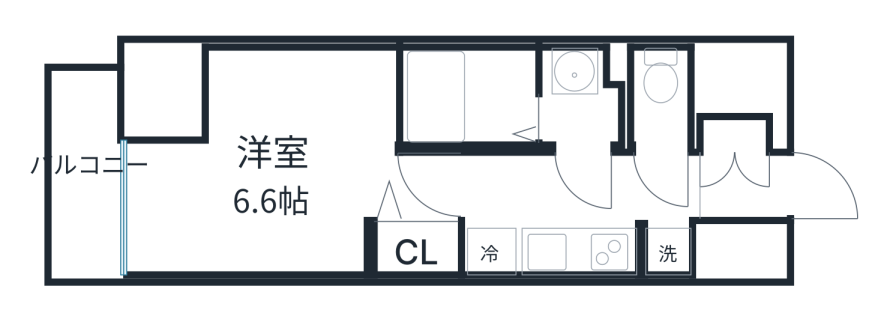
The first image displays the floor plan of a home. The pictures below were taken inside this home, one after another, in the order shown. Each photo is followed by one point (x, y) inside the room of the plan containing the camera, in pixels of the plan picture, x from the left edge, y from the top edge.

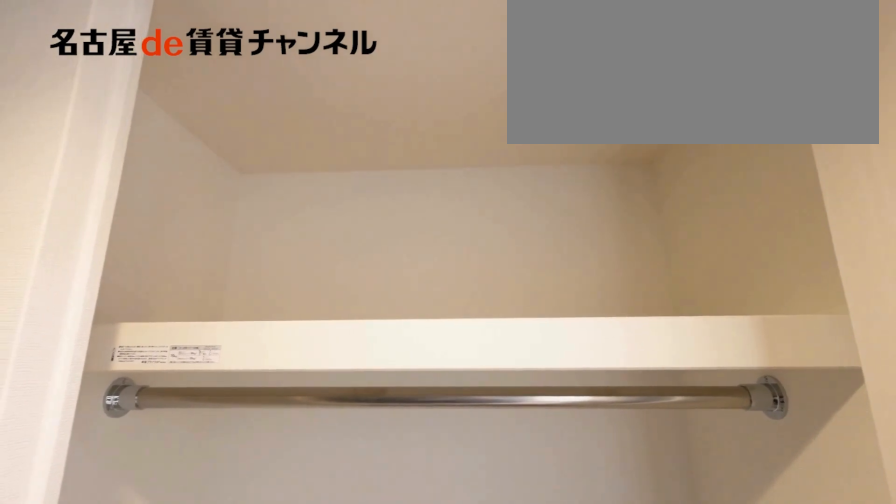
(414, 248)
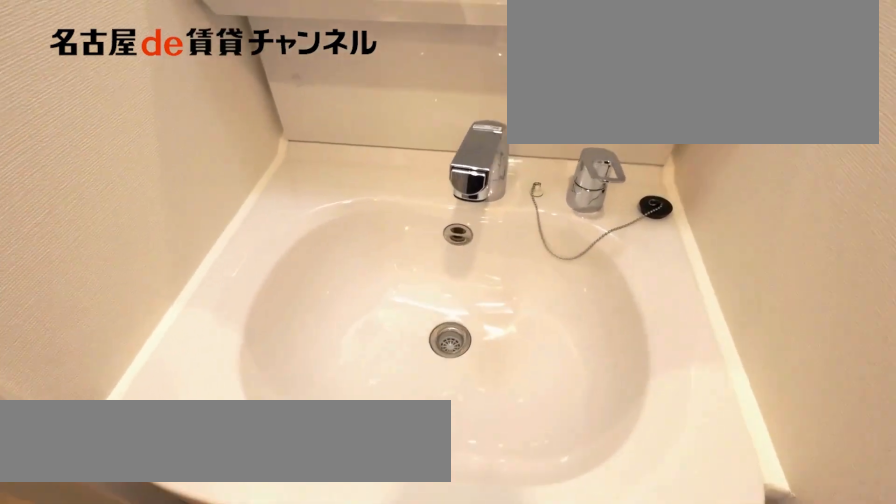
(583, 98)
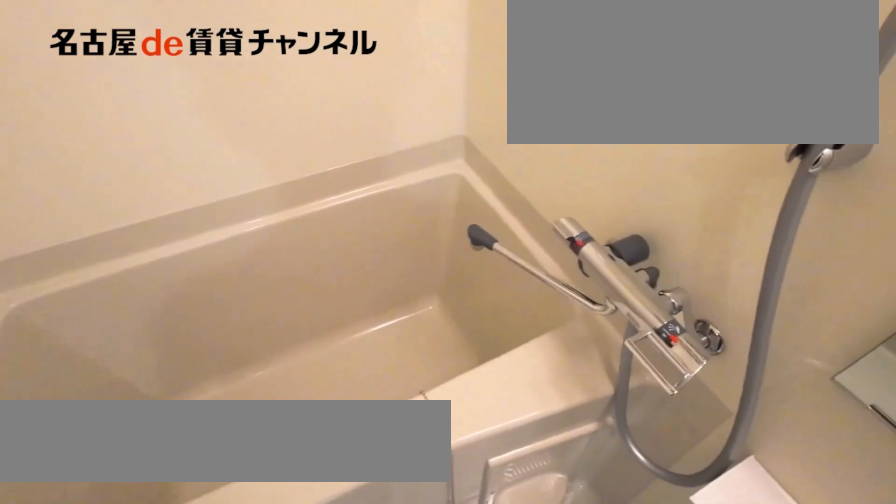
(469, 97)
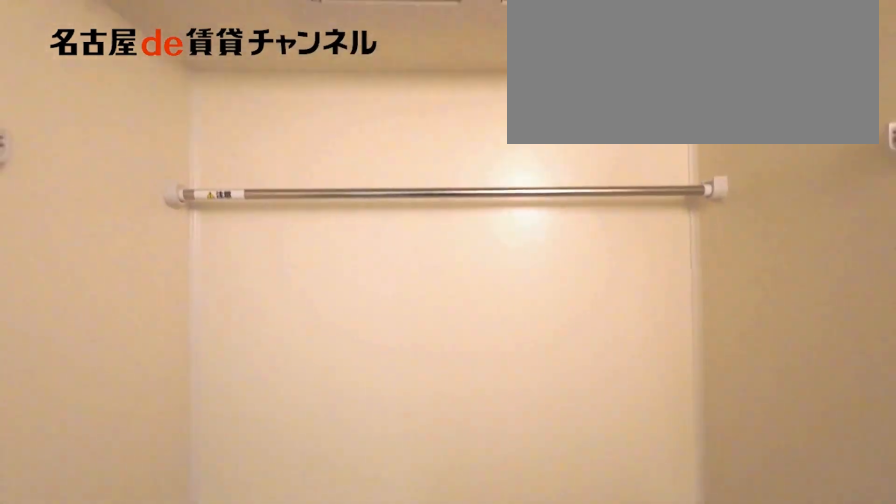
(469, 97)
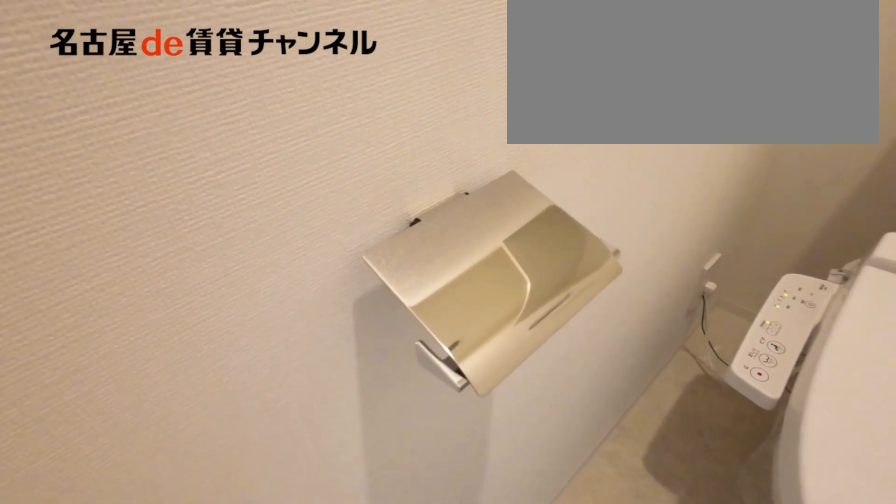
(657, 97)
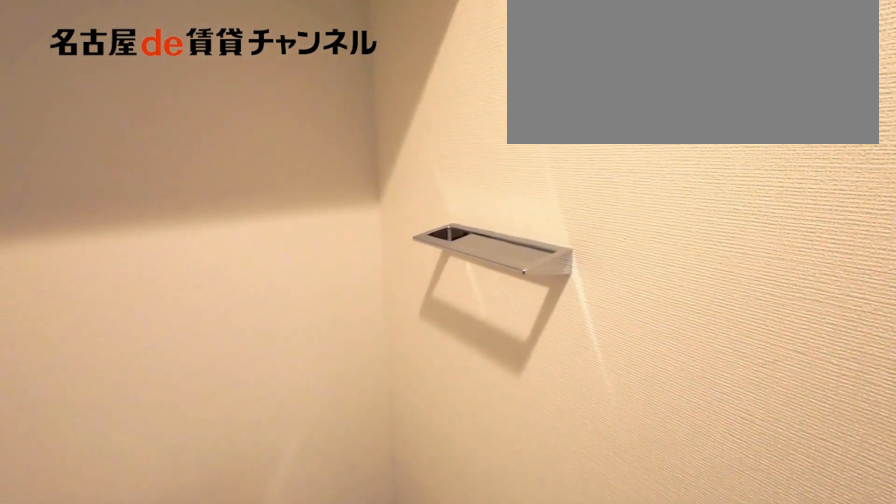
(657, 97)
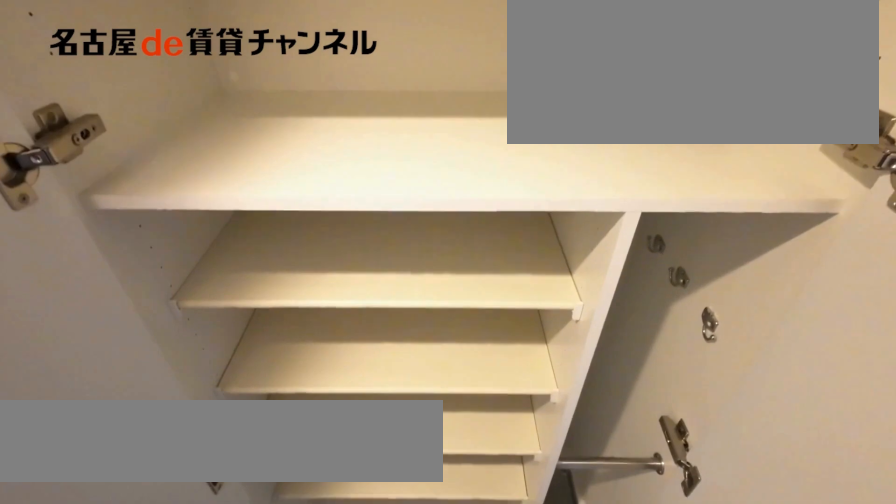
(741, 133)
